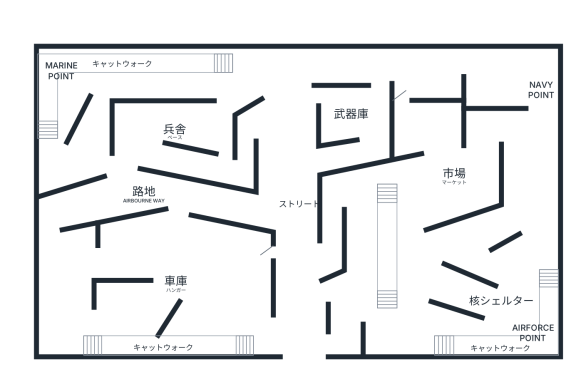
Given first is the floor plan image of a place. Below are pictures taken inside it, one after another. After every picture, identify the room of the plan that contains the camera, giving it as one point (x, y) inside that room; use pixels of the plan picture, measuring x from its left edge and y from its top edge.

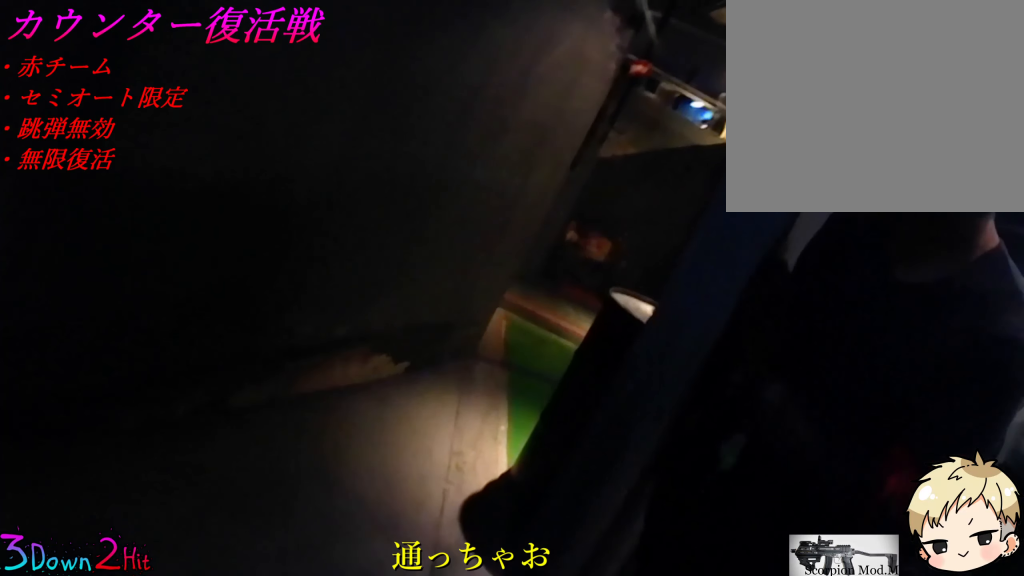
(161, 190)
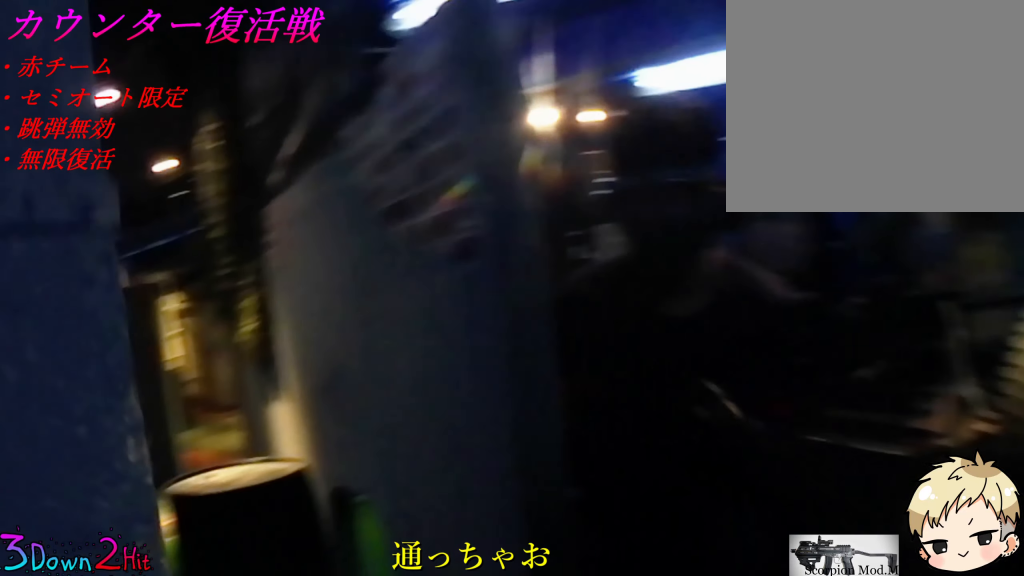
(161, 190)
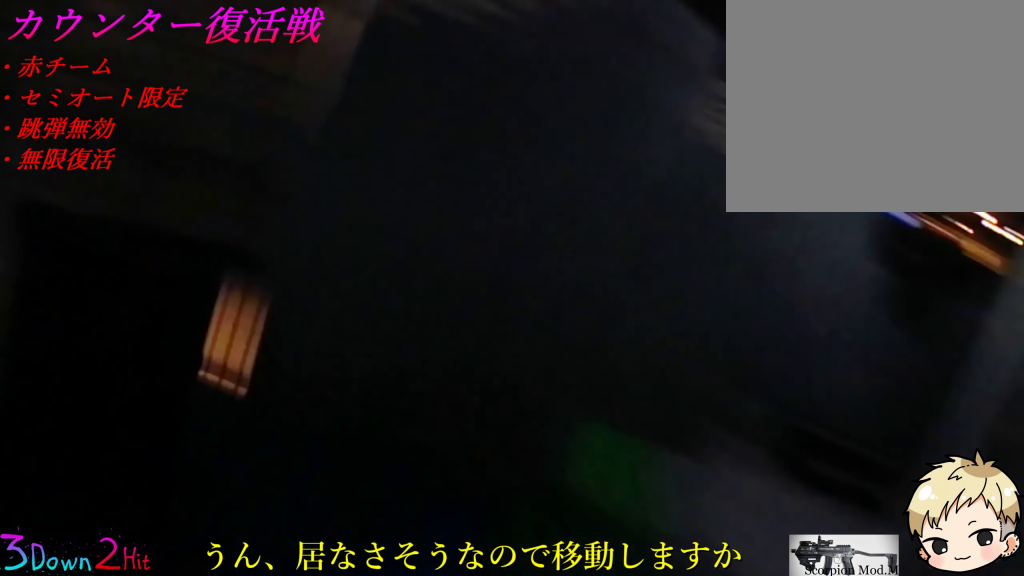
(126, 160)
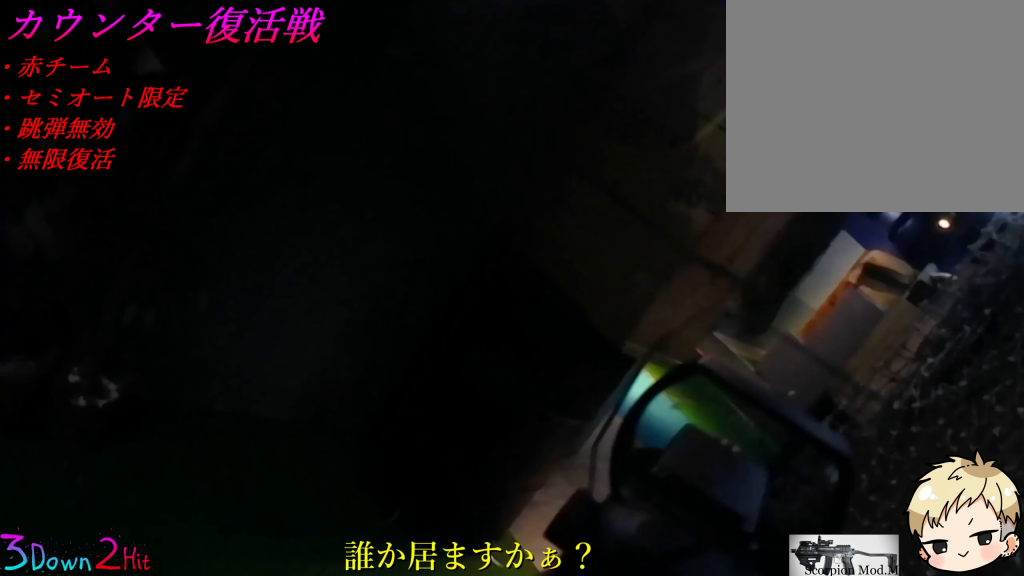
(152, 130)
